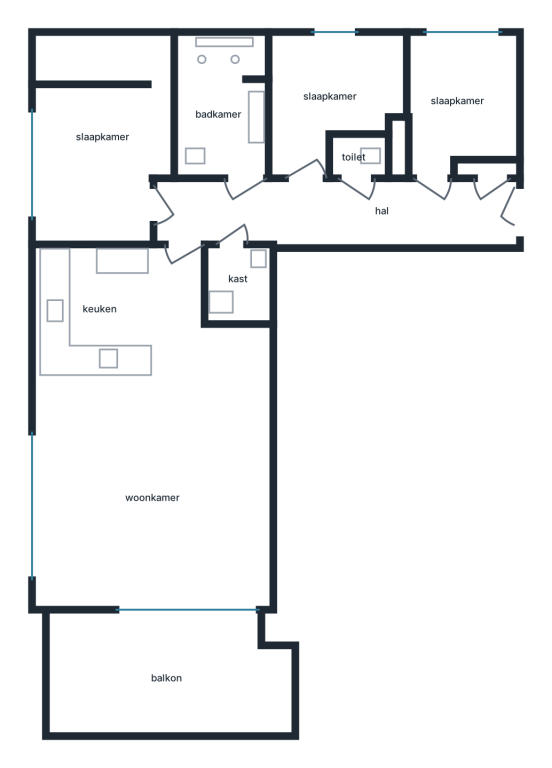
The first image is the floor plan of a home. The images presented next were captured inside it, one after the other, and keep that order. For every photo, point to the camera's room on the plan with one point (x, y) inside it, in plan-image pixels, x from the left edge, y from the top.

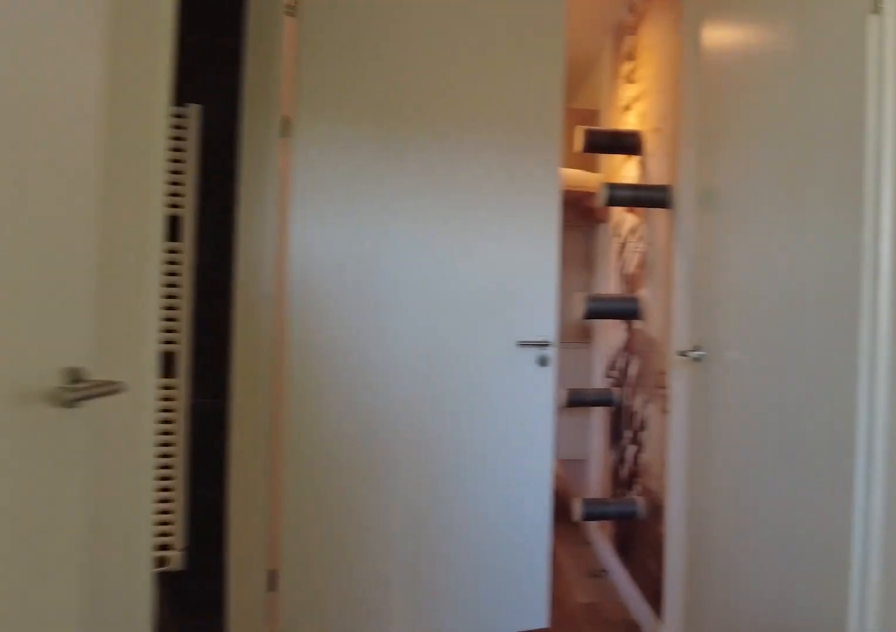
(335, 211)
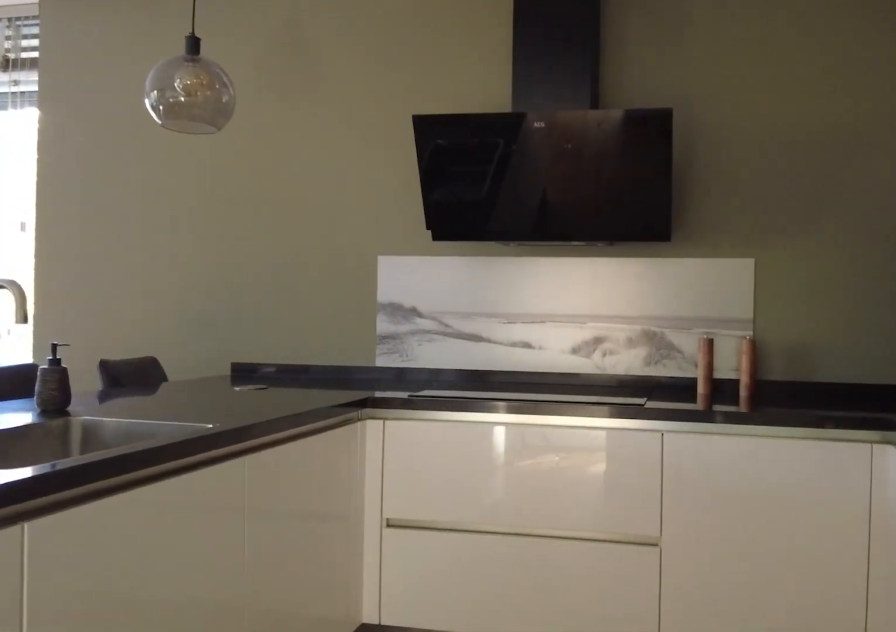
(148, 435)
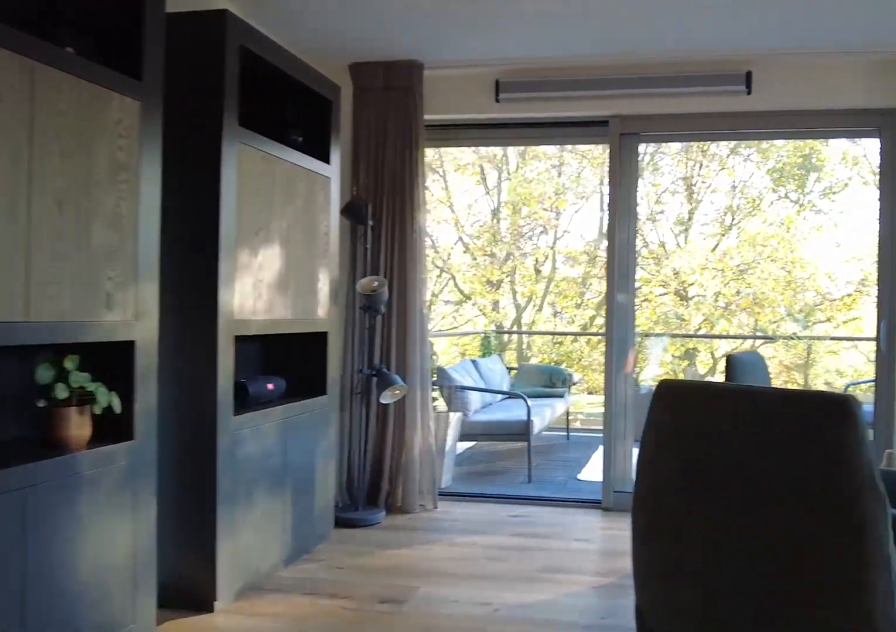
(148, 435)
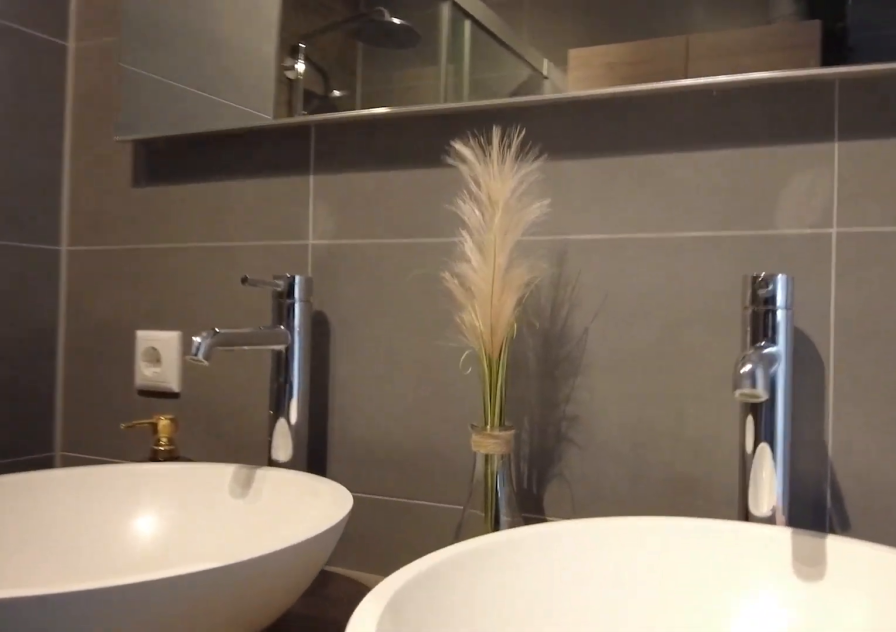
(222, 108)
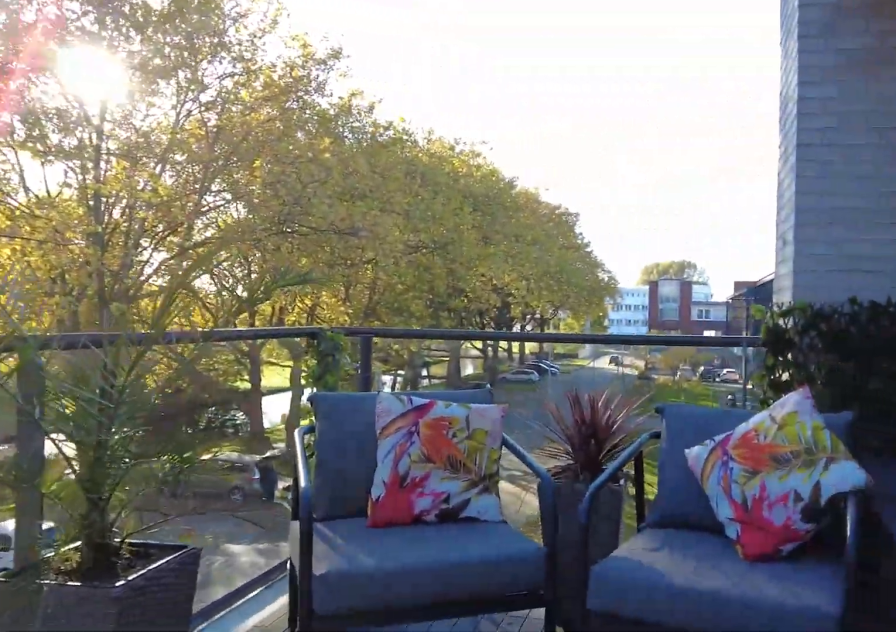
(167, 675)
